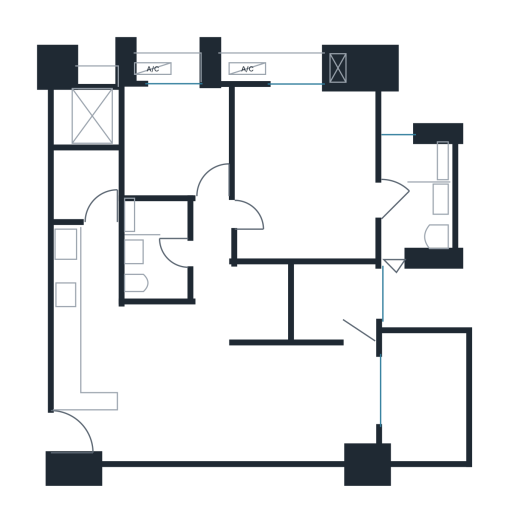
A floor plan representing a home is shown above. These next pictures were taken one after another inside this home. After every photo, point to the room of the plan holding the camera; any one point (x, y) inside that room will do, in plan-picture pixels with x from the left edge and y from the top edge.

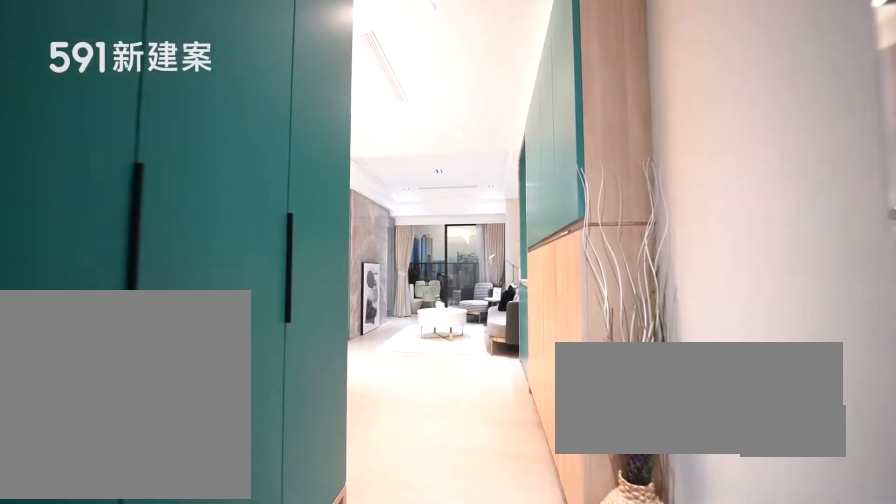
(86, 433)
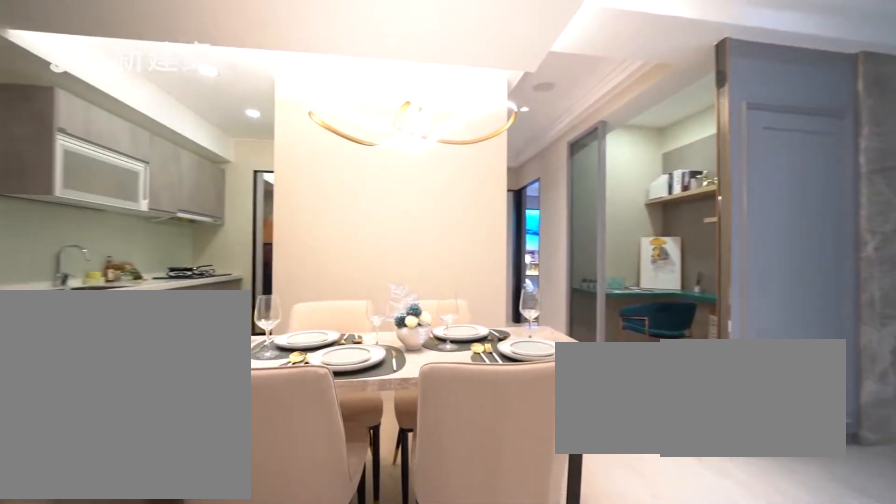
(156, 356)
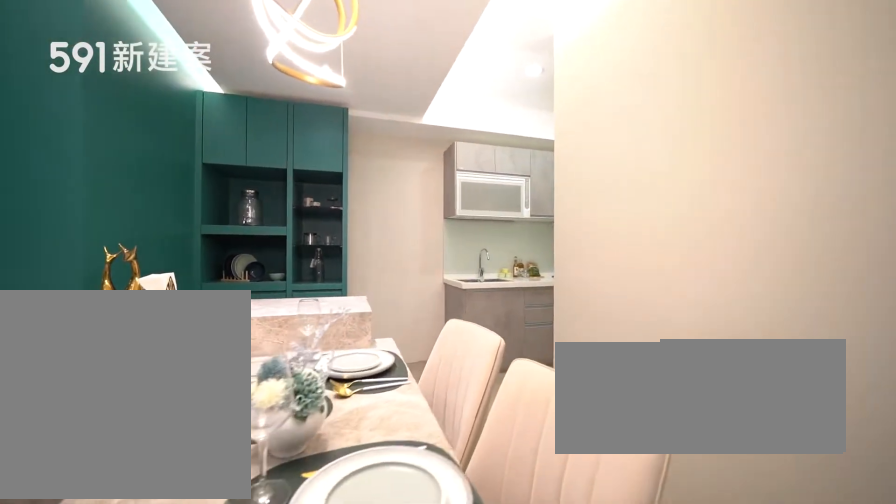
(156, 356)
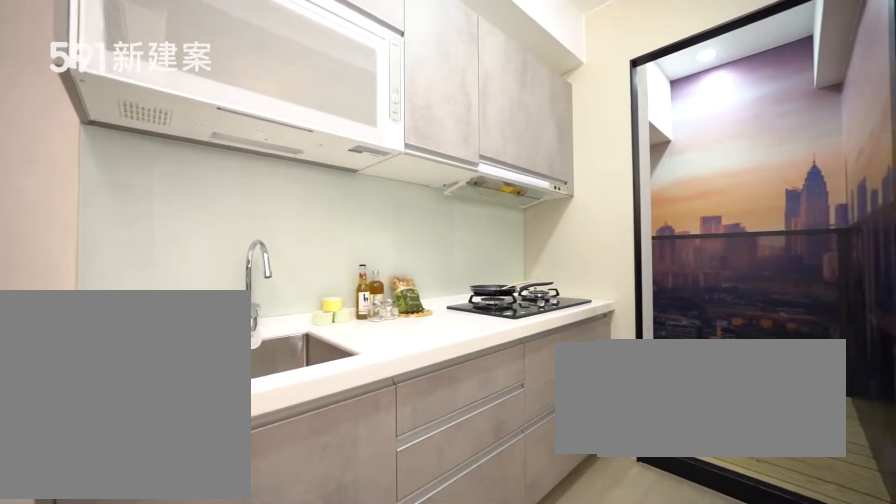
(85, 309)
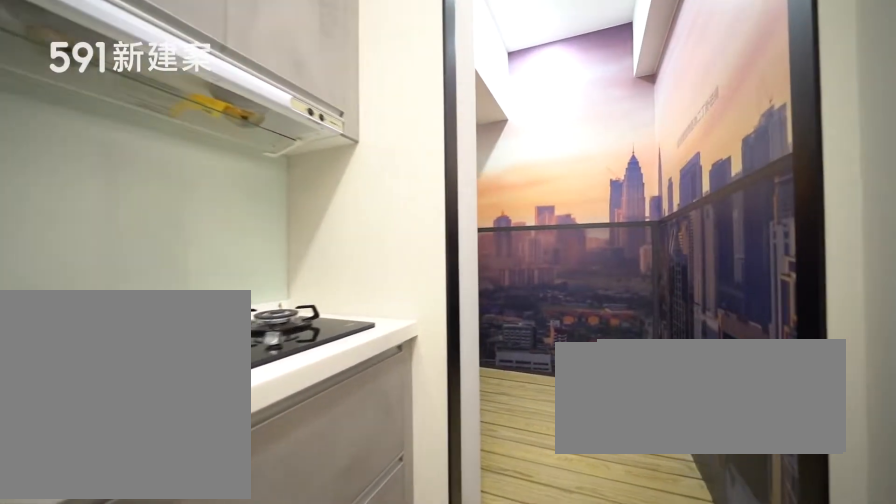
(85, 309)
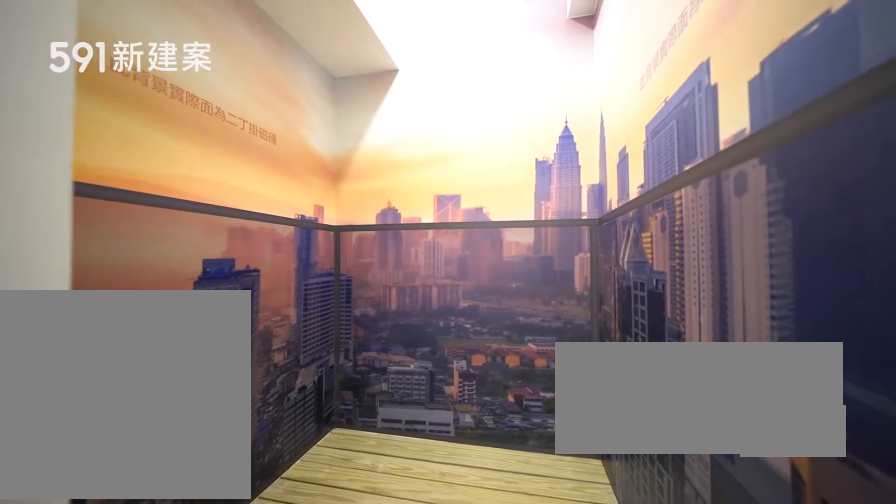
(83, 186)
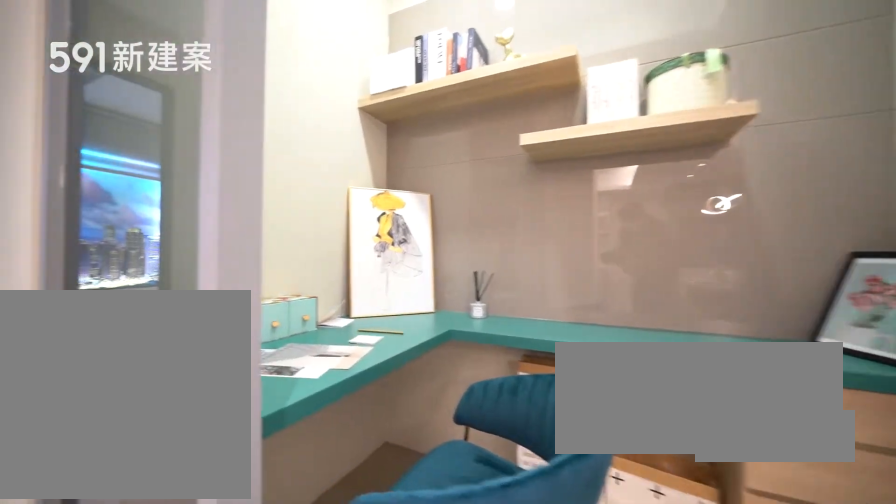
(262, 299)
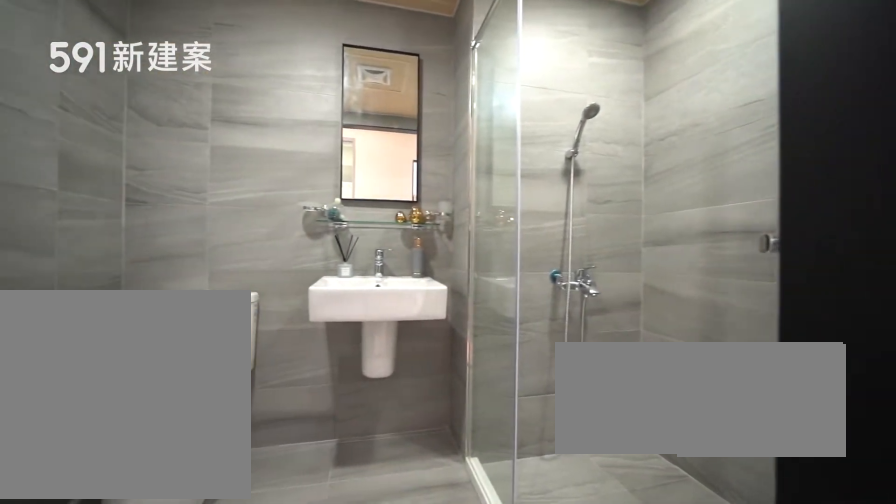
(154, 250)
